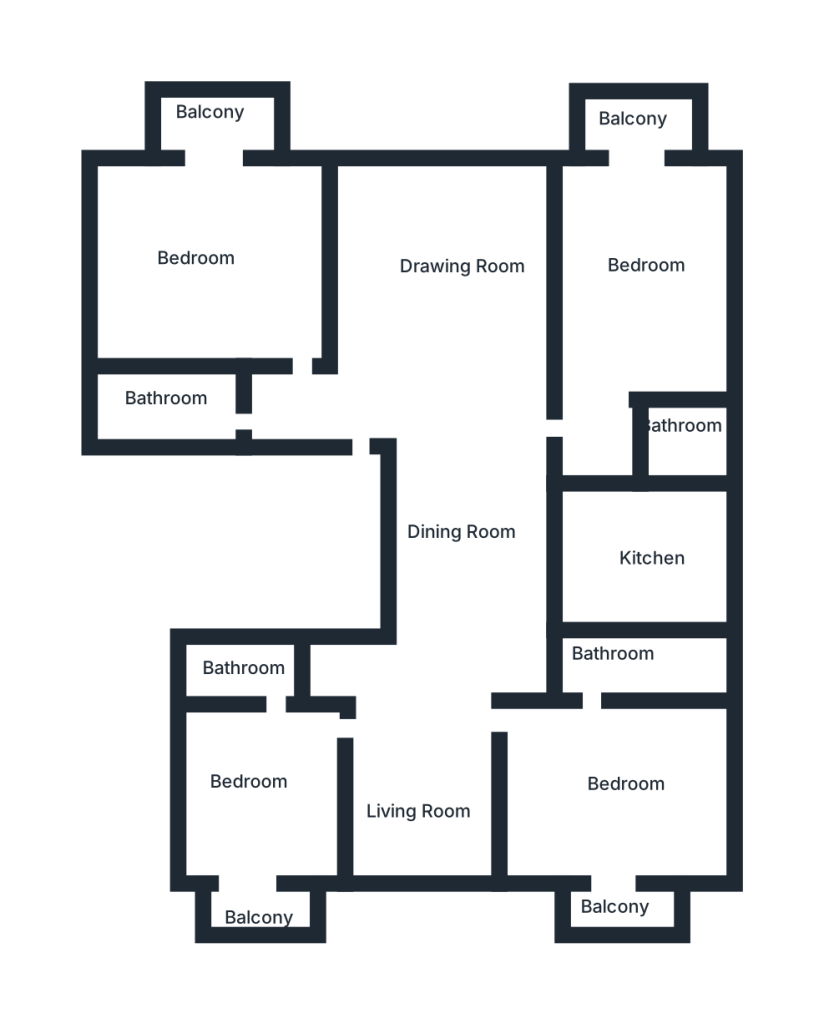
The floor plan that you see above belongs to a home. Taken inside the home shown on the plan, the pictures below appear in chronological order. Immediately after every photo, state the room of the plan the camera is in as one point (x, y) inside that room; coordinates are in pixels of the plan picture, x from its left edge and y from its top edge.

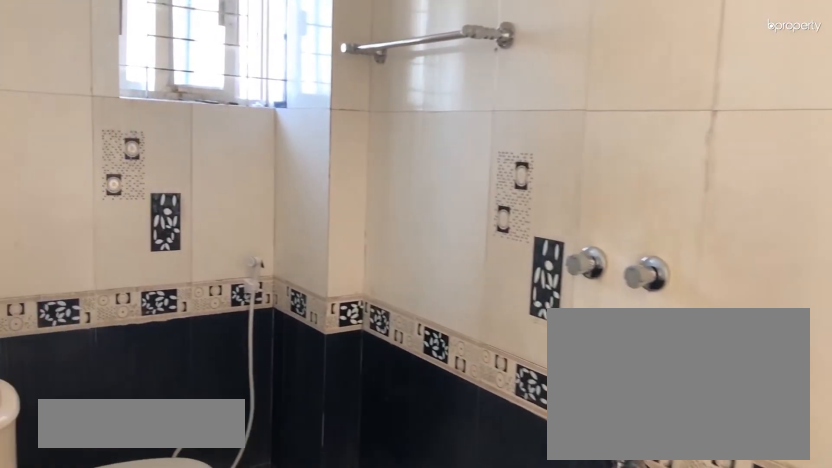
(245, 668)
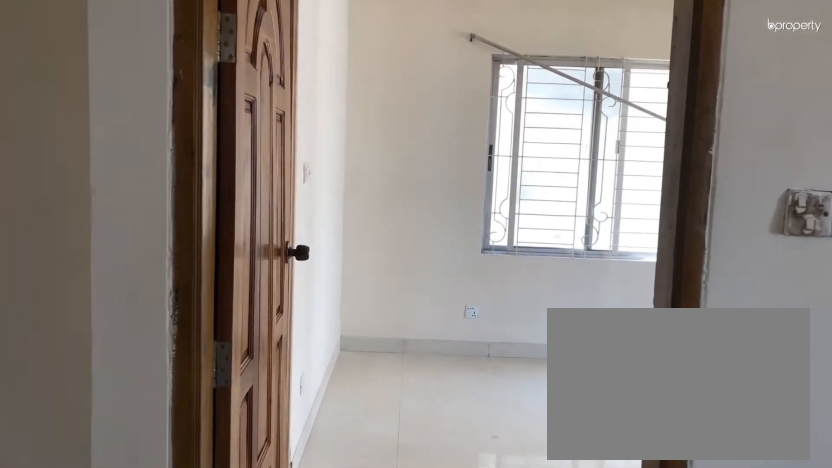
(494, 725)
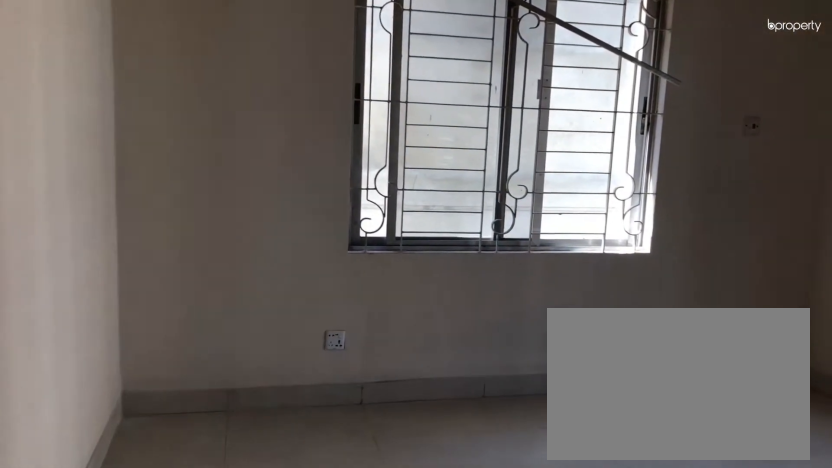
(613, 774)
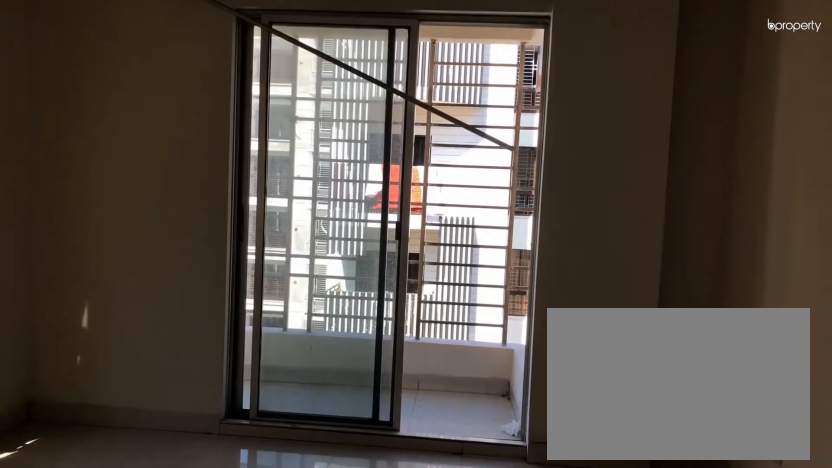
(613, 774)
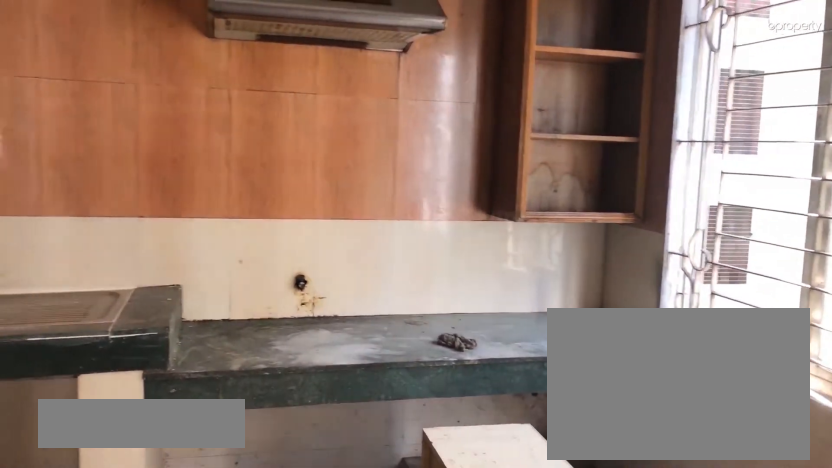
(642, 570)
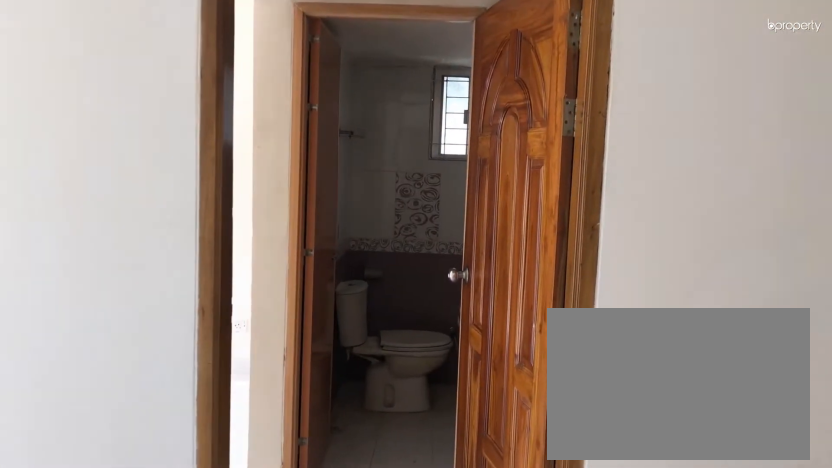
(477, 455)
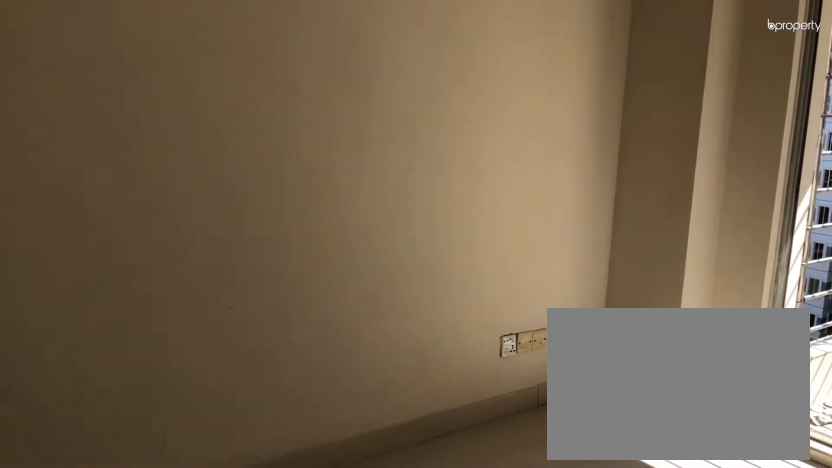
(628, 289)
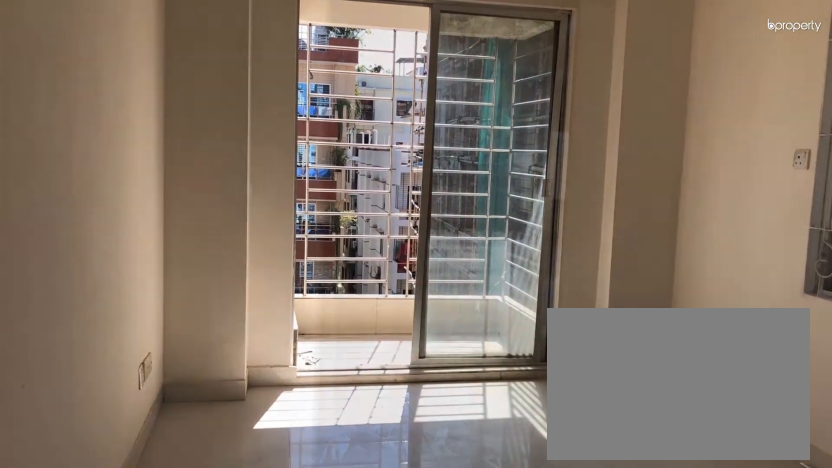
(628, 289)
